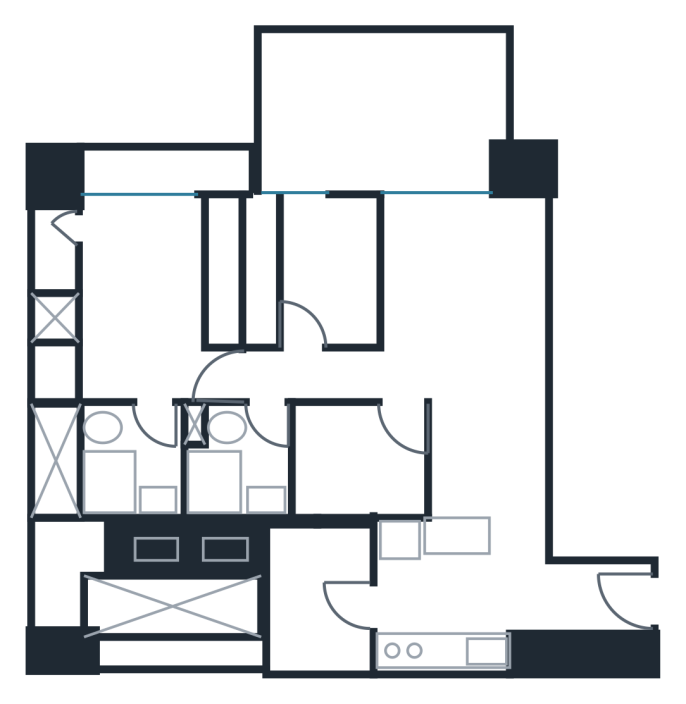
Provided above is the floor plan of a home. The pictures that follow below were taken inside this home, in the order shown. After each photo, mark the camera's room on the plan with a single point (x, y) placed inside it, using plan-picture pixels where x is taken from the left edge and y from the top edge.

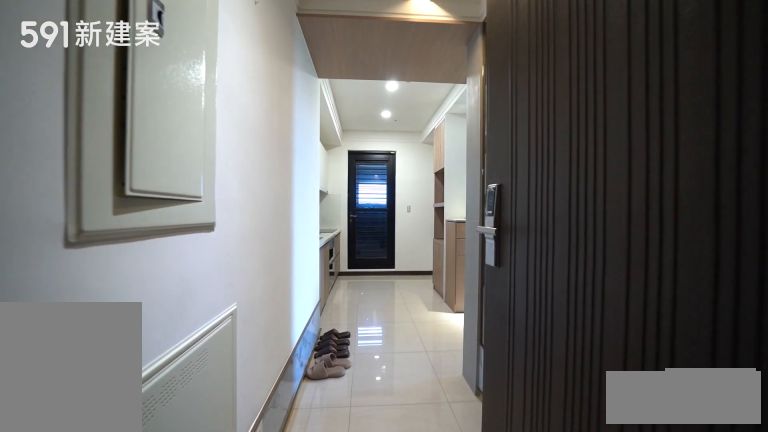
(584, 621)
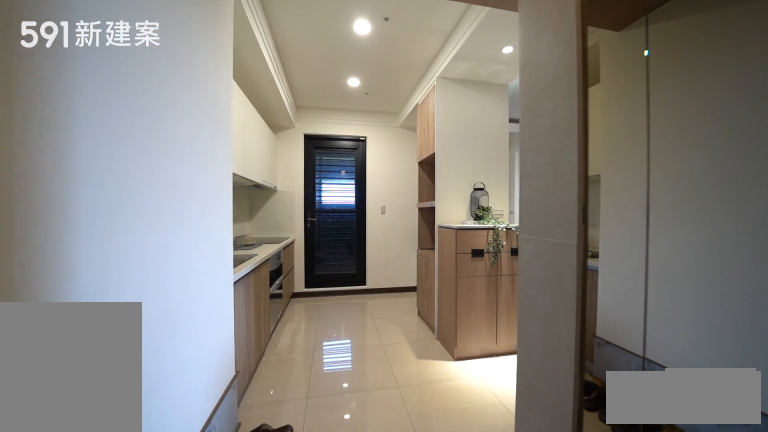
(584, 621)
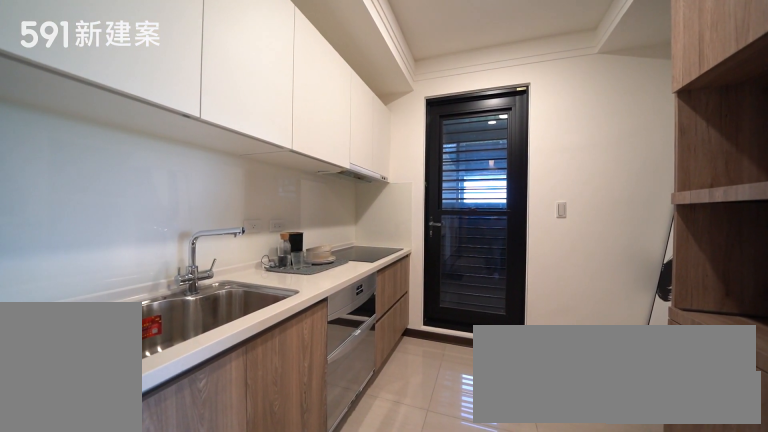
(440, 592)
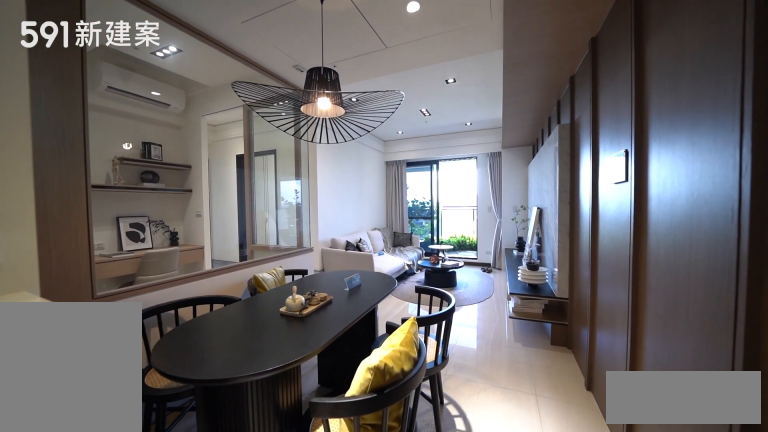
(486, 456)
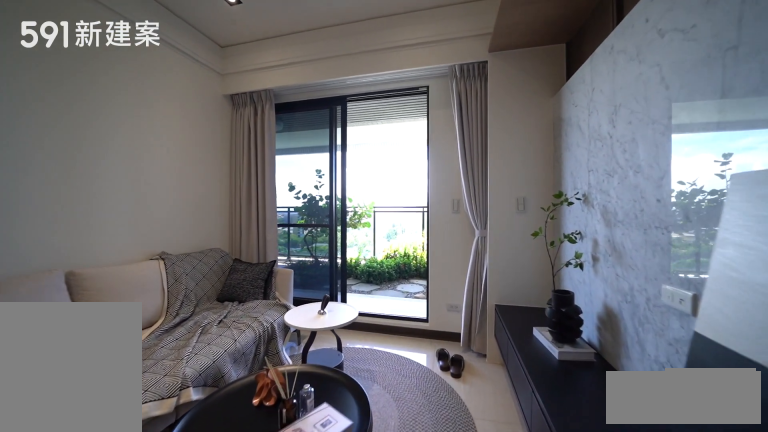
(465, 289)
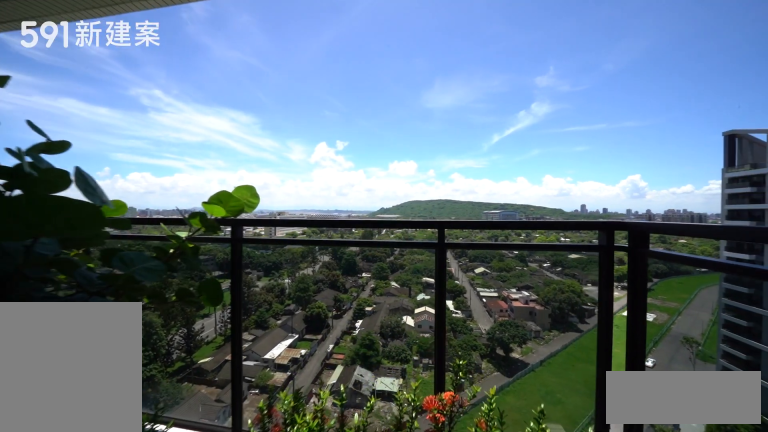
(385, 110)
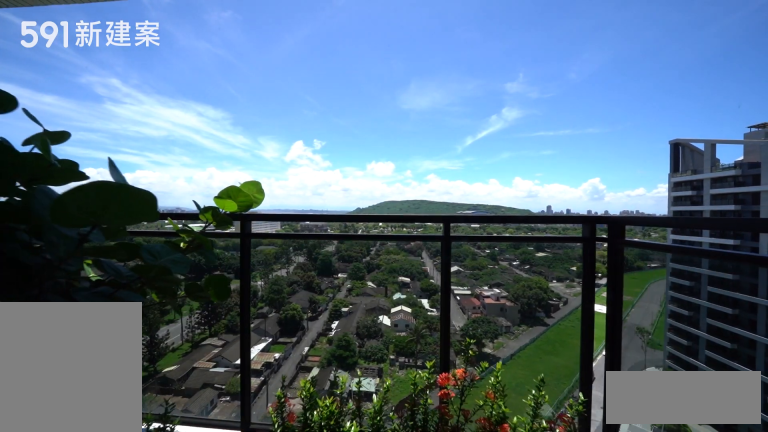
(385, 110)
